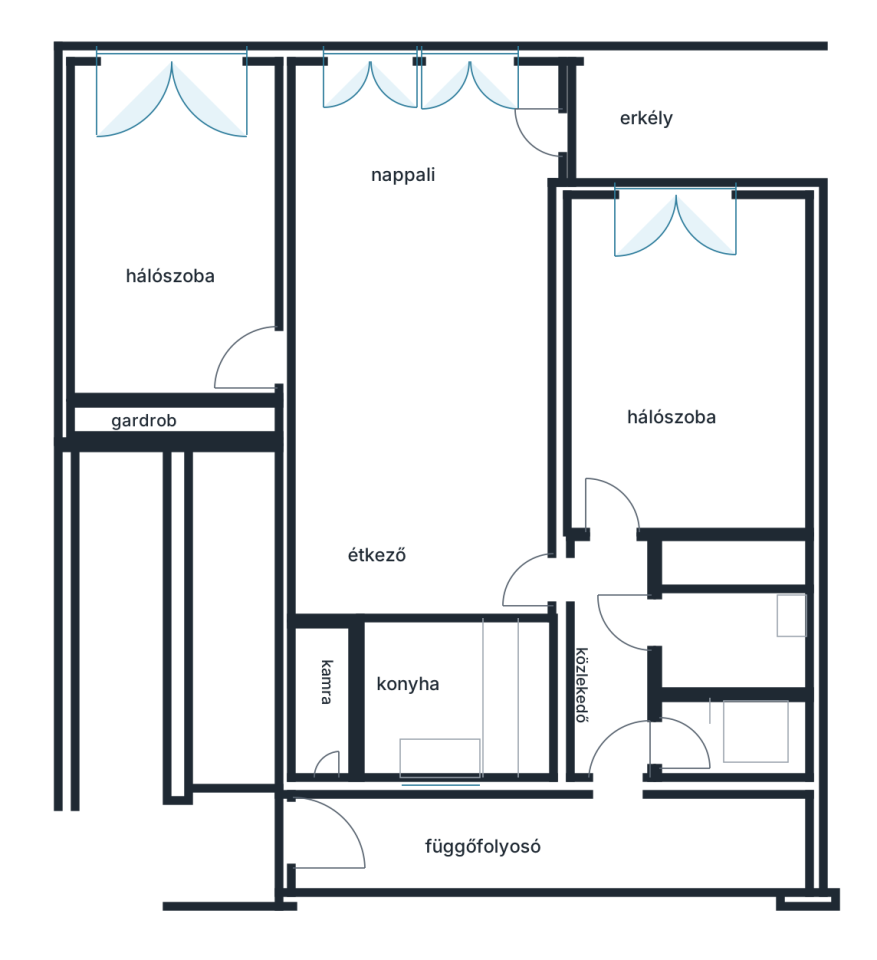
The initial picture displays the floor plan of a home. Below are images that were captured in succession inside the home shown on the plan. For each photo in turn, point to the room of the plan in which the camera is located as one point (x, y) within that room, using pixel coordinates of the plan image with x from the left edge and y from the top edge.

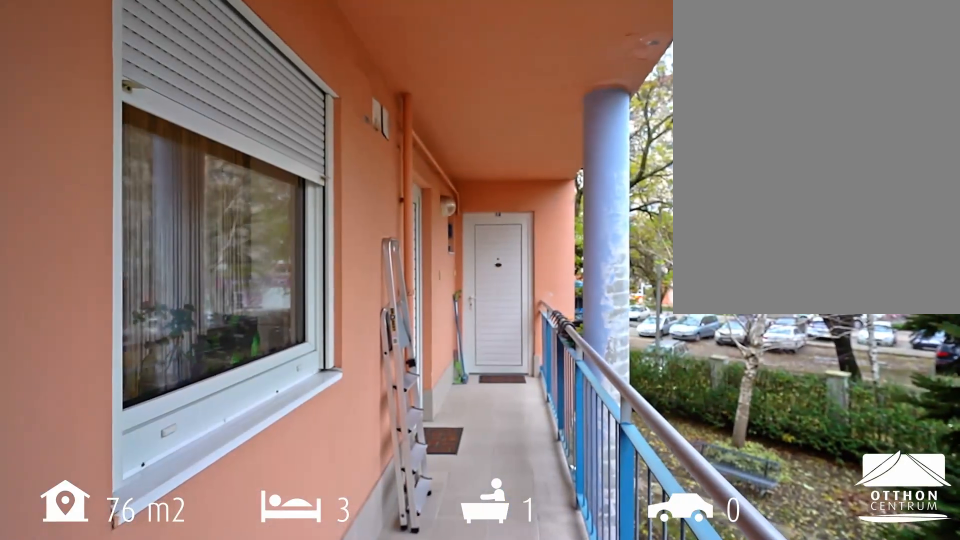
(498, 845)
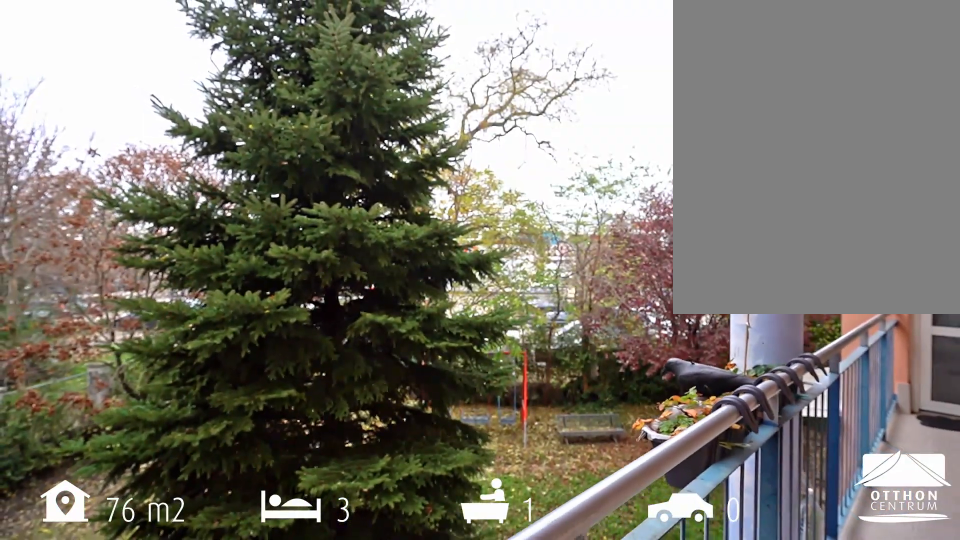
(498, 845)
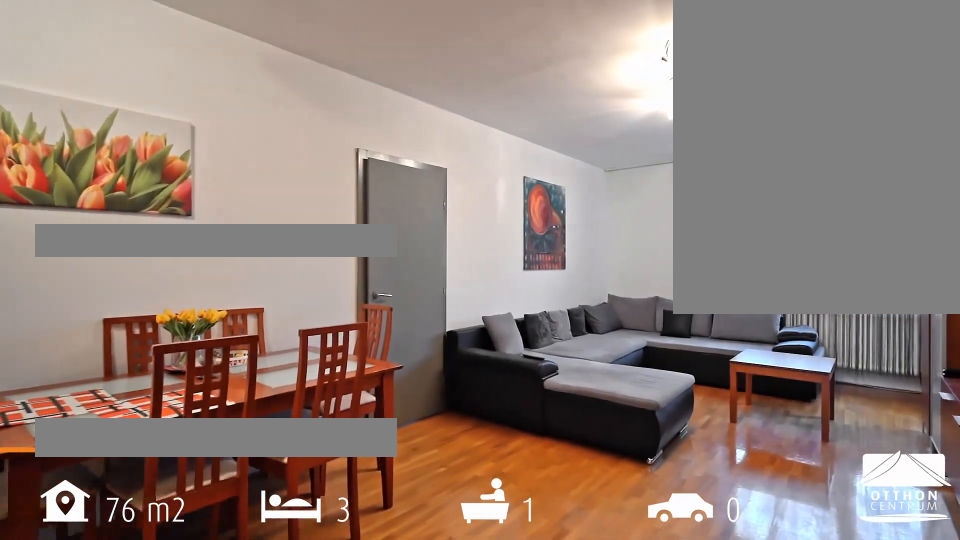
(424, 359)
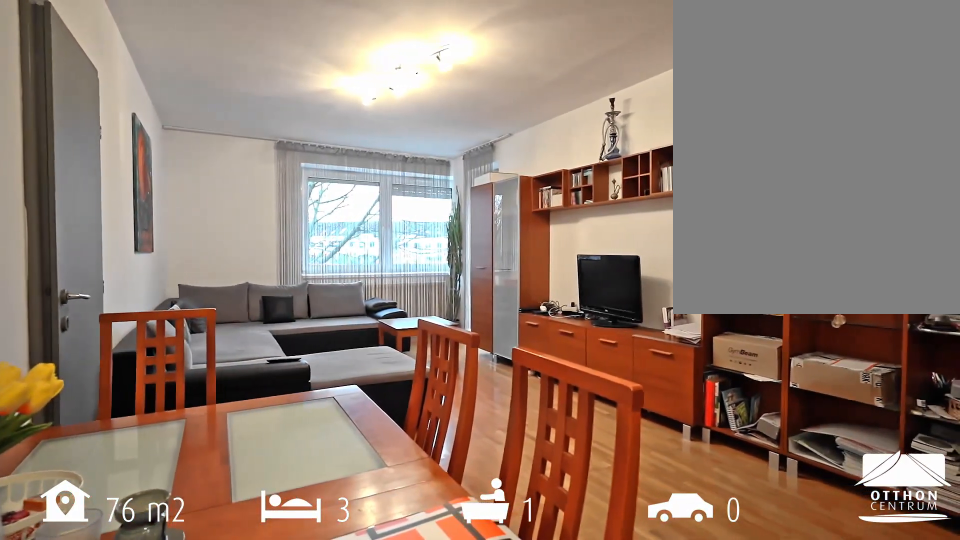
(424, 359)
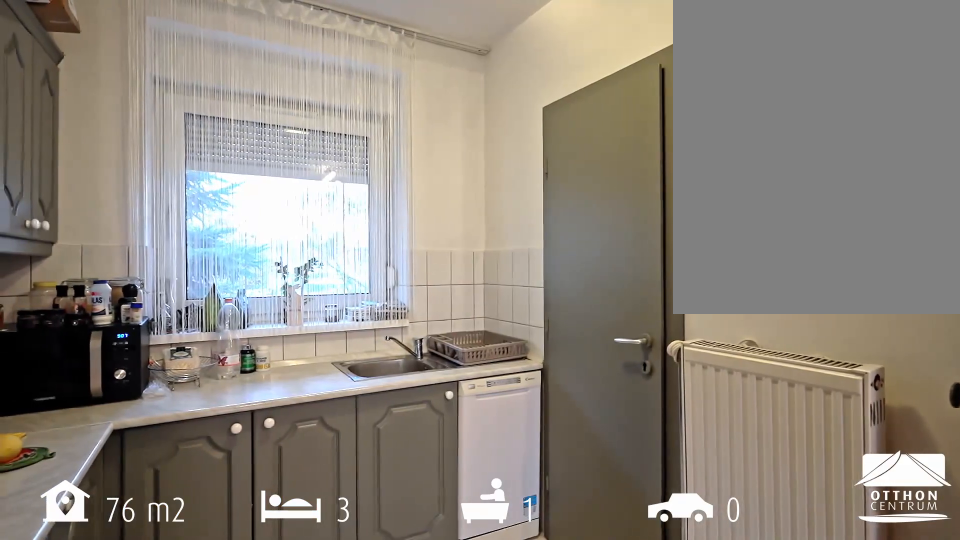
(427, 699)
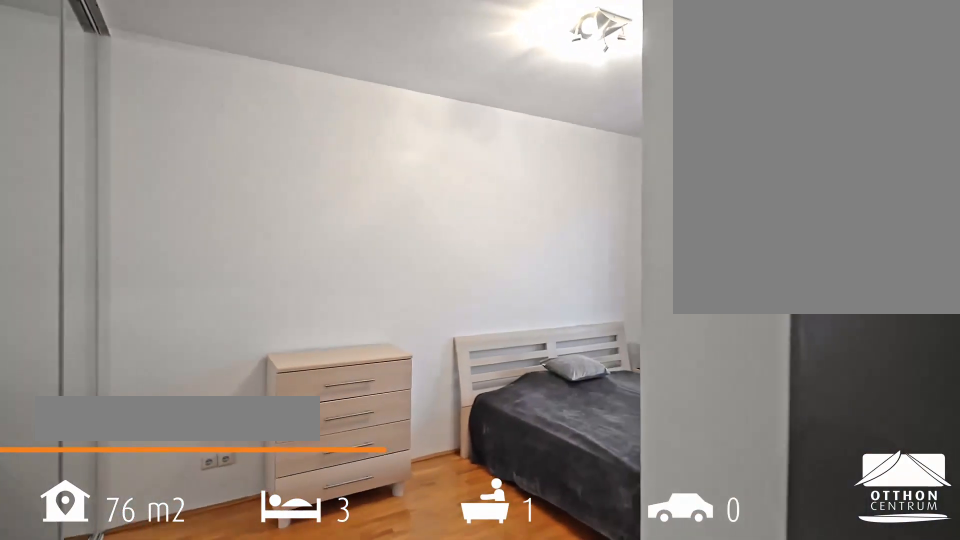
(169, 245)
